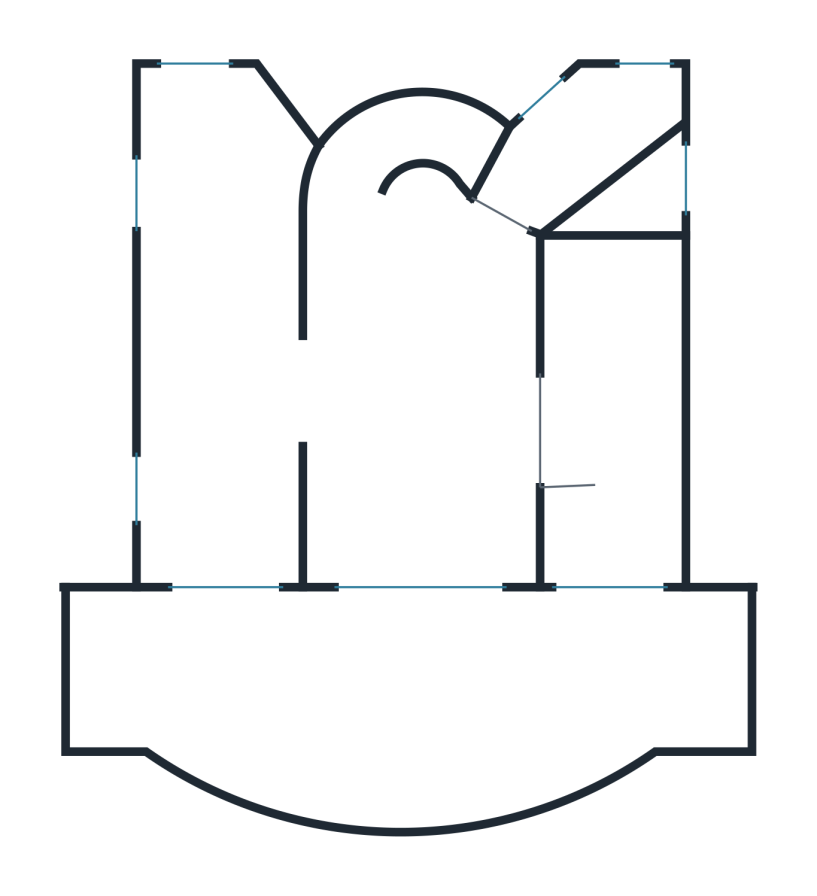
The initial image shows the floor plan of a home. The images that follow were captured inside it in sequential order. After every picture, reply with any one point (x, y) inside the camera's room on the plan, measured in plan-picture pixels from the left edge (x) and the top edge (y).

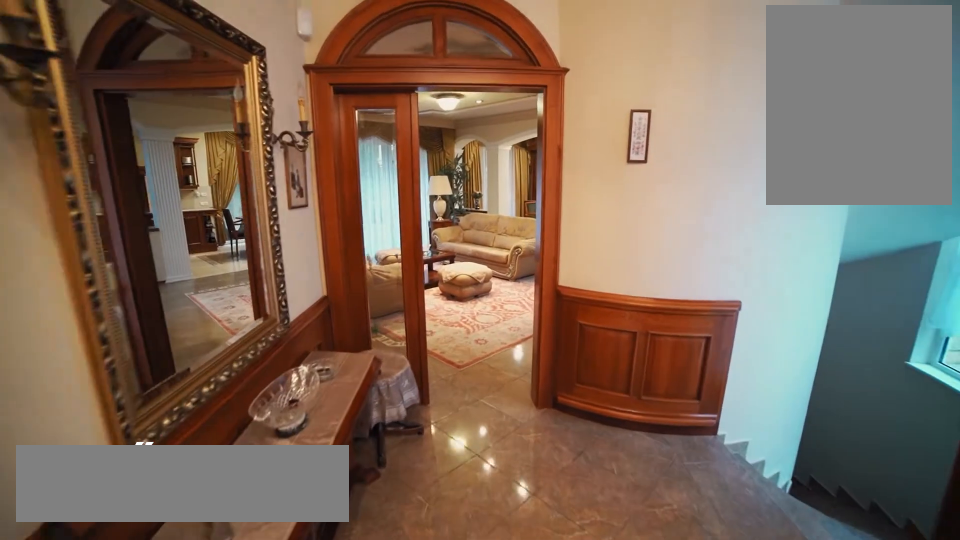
(562, 156)
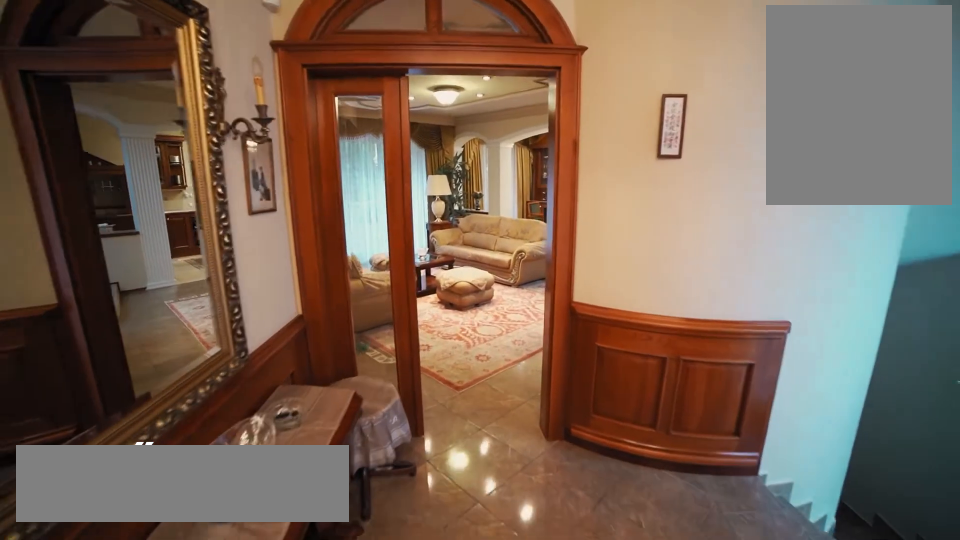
(552, 169)
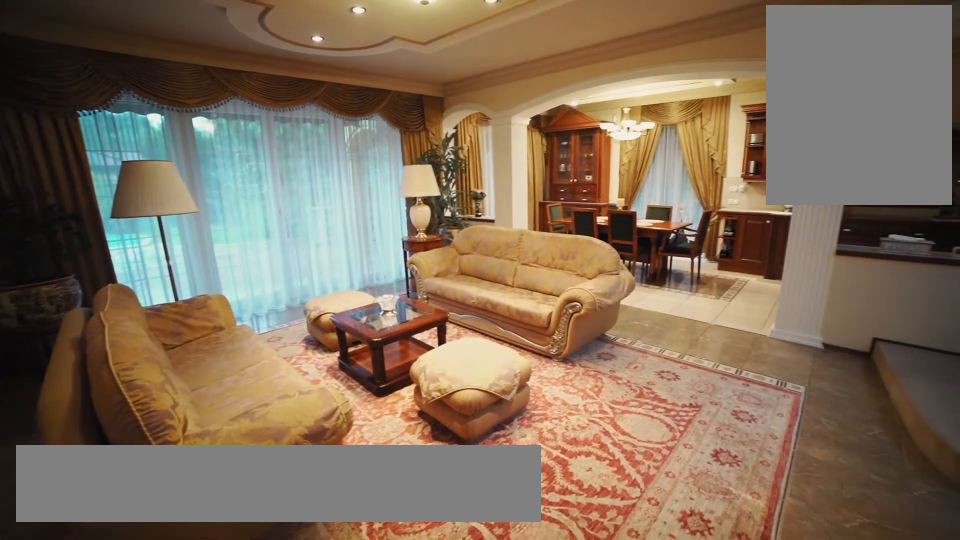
(500, 271)
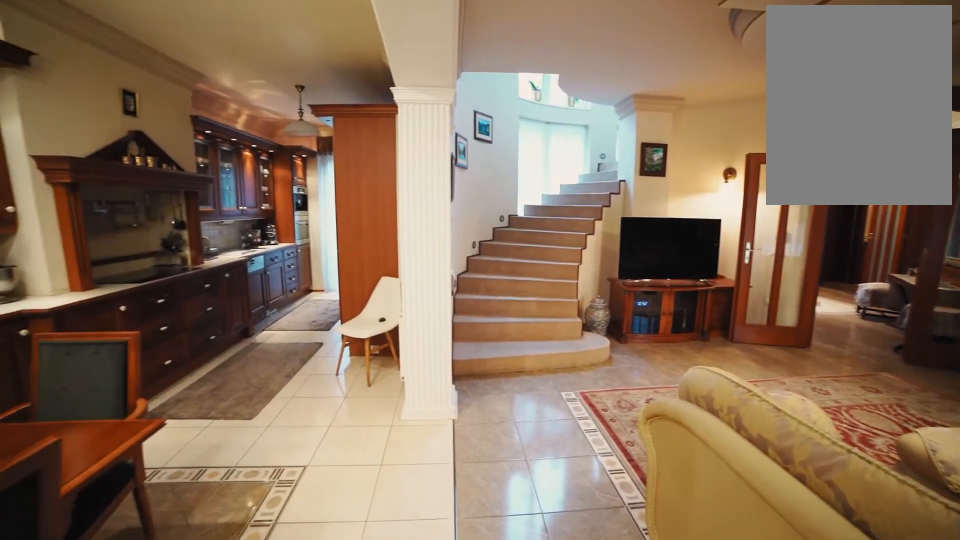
(320, 410)
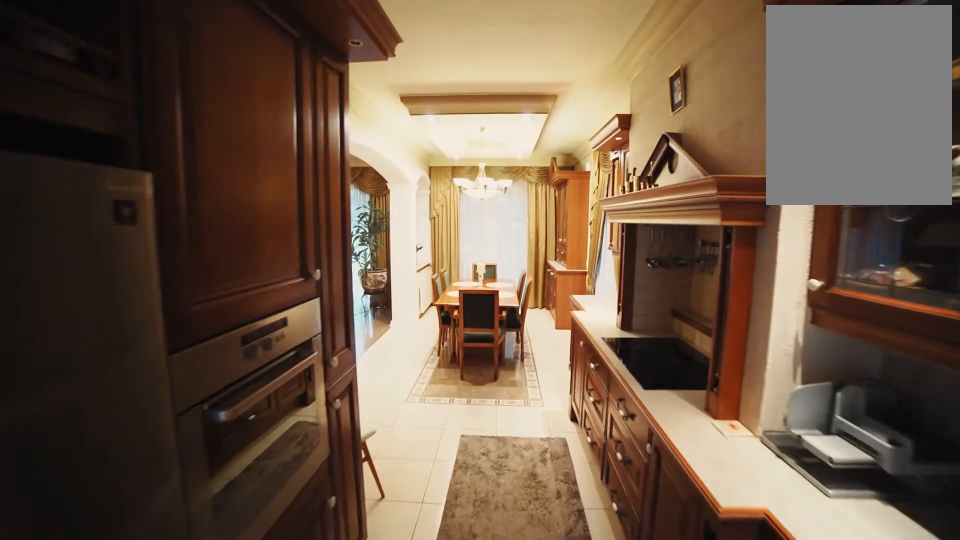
(210, 238)
